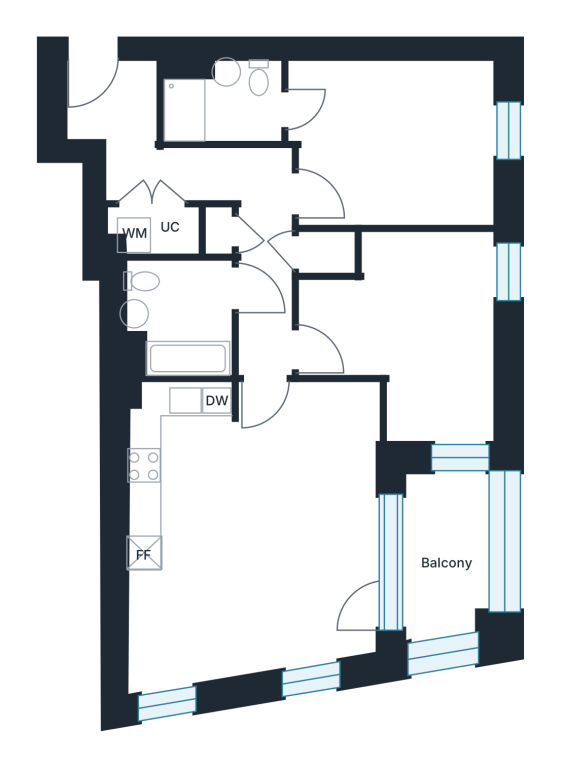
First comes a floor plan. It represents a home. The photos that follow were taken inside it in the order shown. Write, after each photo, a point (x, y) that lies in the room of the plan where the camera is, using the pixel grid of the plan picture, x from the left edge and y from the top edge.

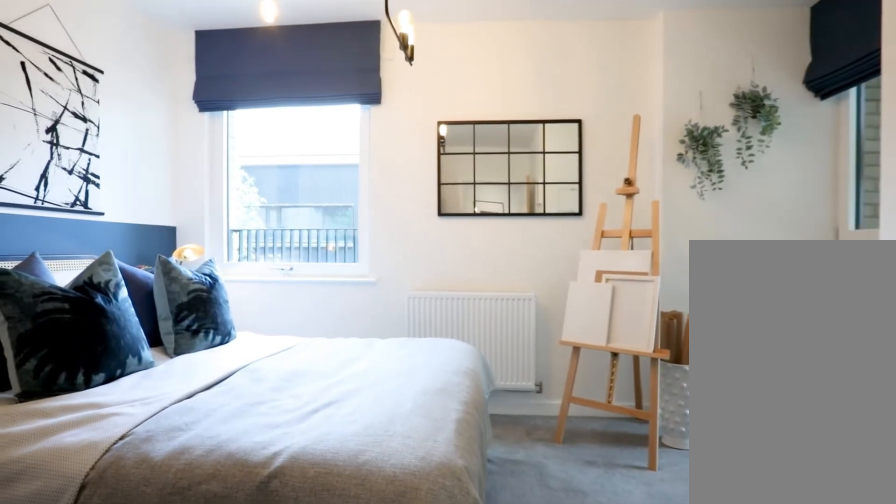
(413, 332)
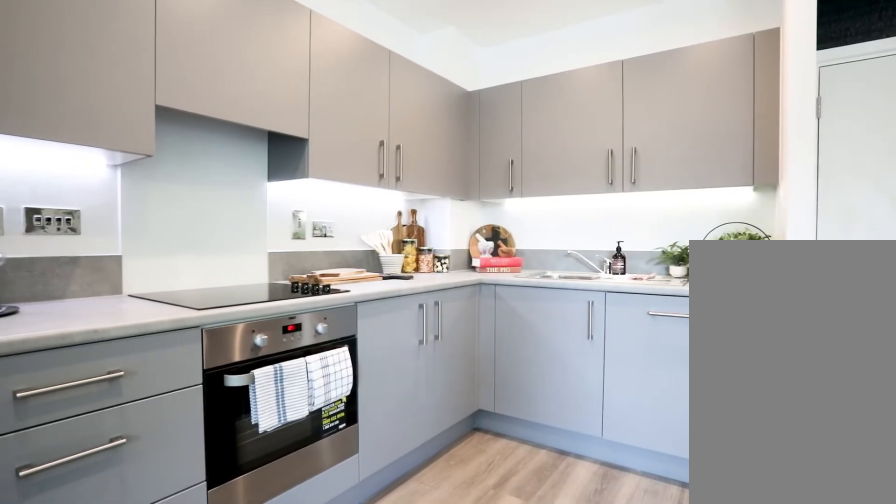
(249, 531)
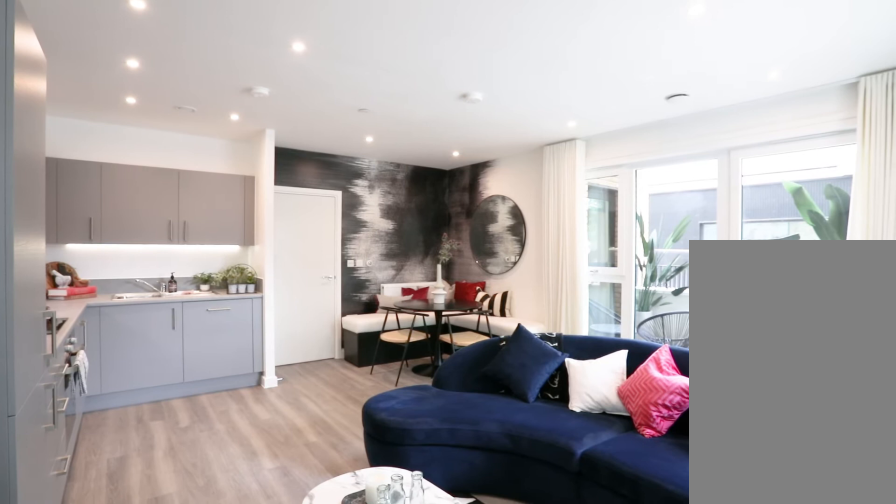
(249, 532)
